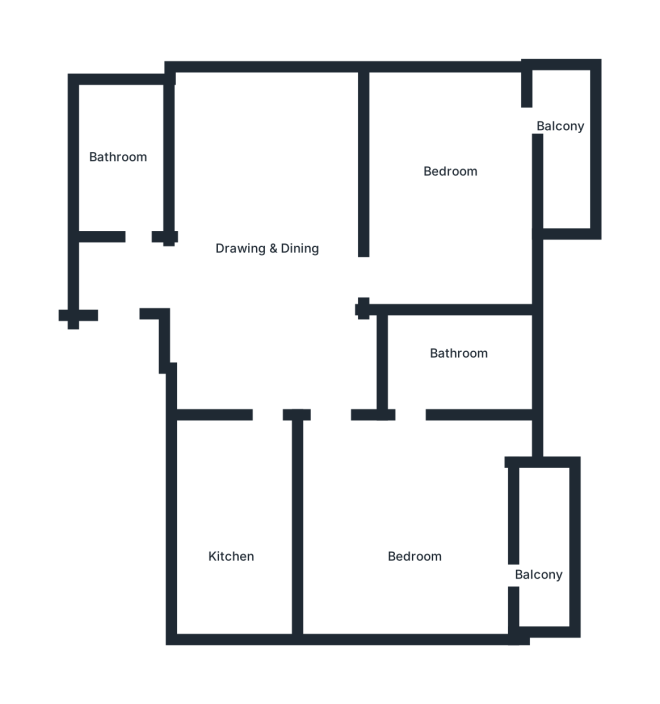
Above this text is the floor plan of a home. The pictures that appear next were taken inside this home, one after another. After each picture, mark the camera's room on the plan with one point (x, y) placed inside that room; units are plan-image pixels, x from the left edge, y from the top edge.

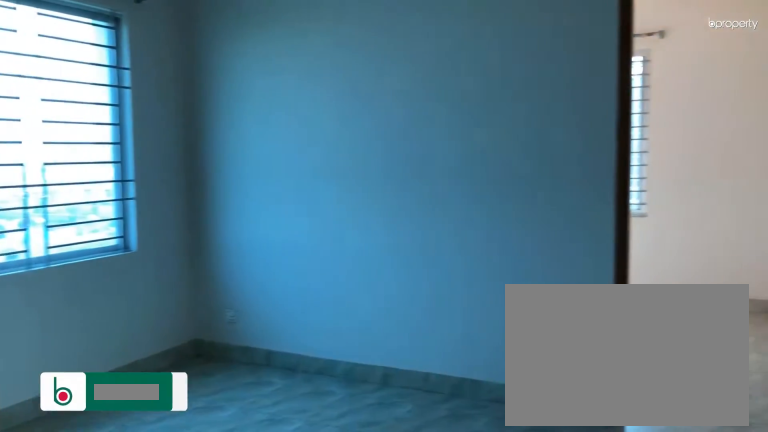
(259, 282)
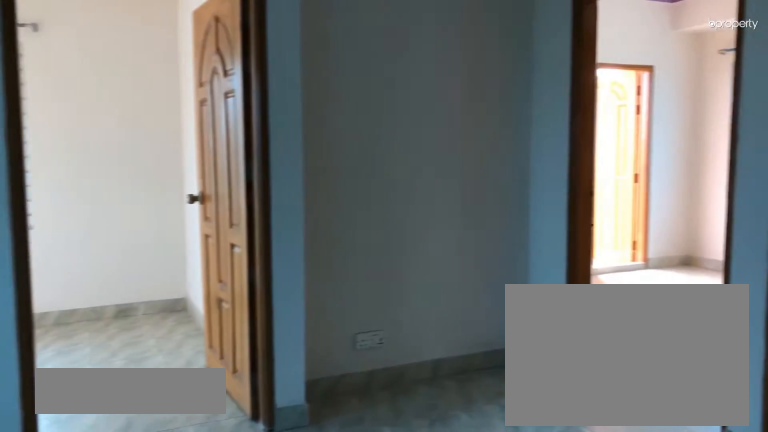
(259, 282)
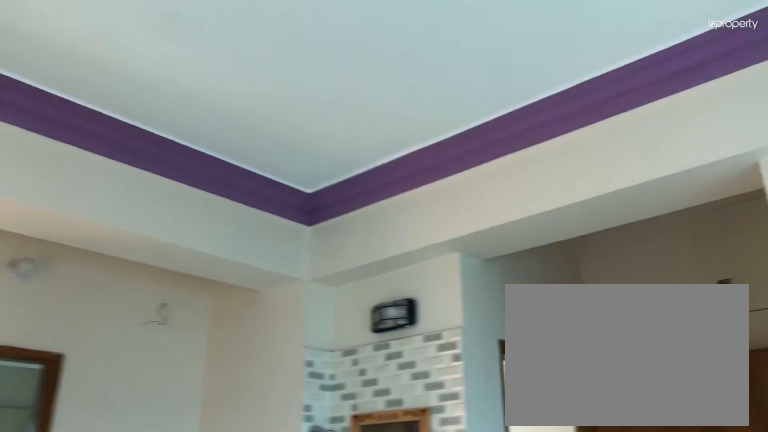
(250, 283)
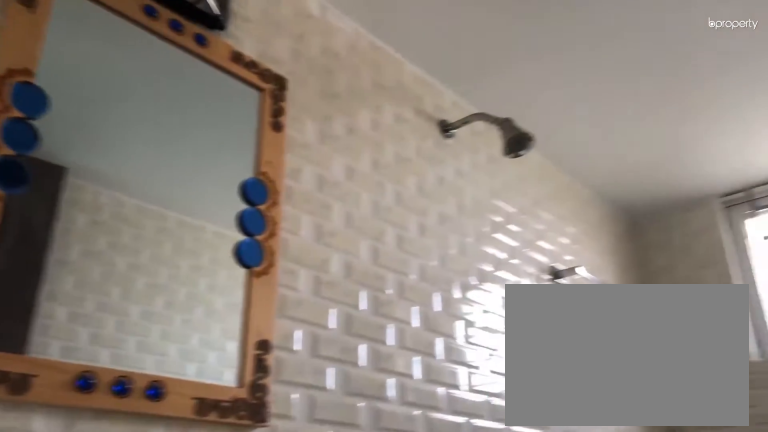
(126, 163)
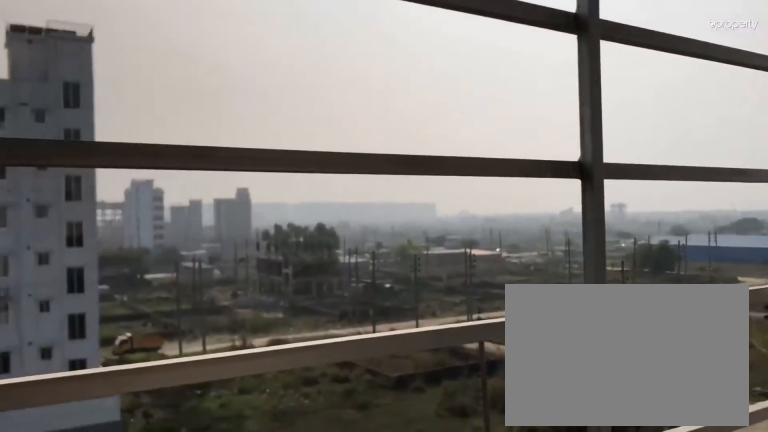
(566, 141)
